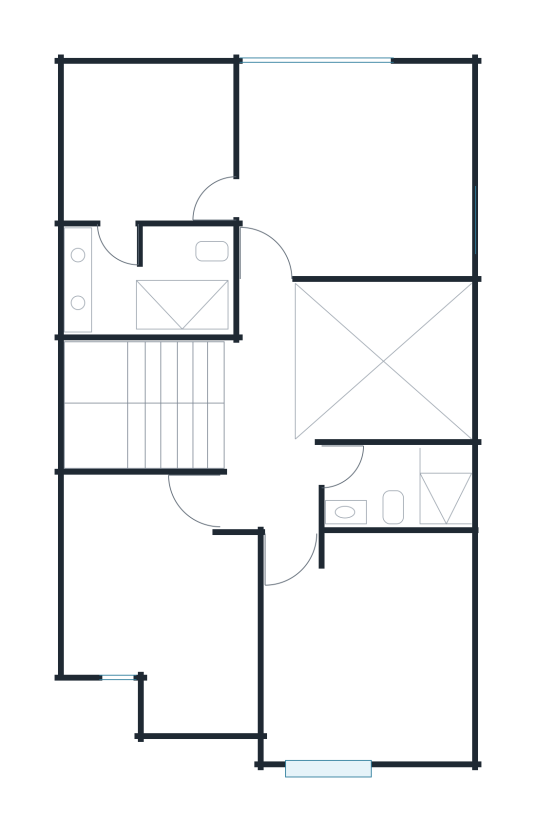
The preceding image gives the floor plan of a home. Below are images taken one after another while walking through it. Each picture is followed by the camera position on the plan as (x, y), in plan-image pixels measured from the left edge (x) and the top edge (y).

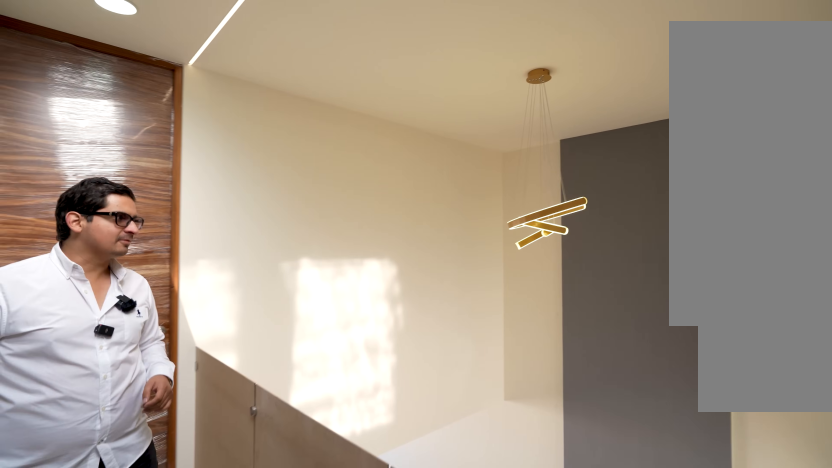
(268, 368)
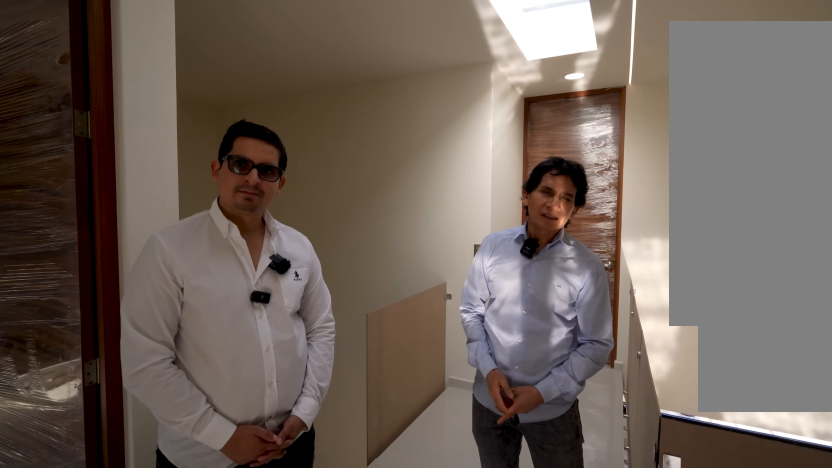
(290, 549)
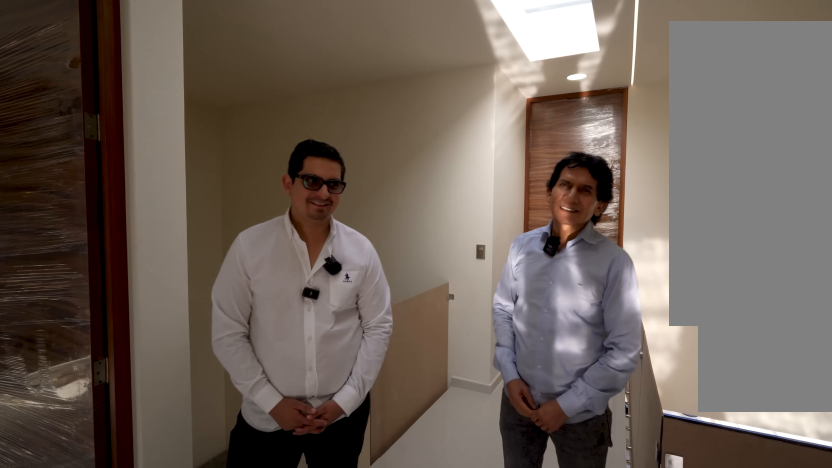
(290, 548)
